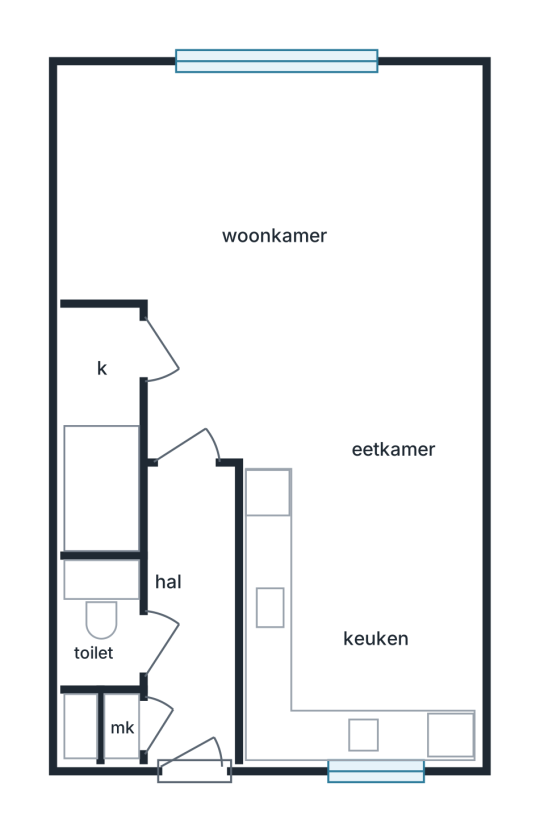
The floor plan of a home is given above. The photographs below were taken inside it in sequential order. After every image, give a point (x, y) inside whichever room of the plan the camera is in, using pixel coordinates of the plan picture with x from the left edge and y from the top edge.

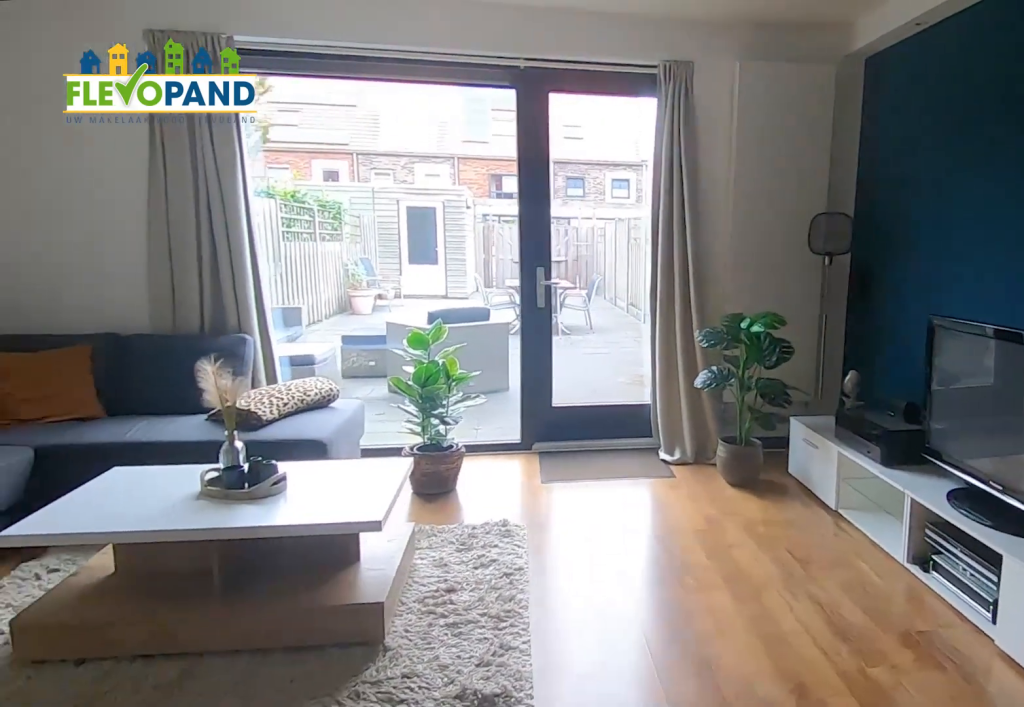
(248, 221)
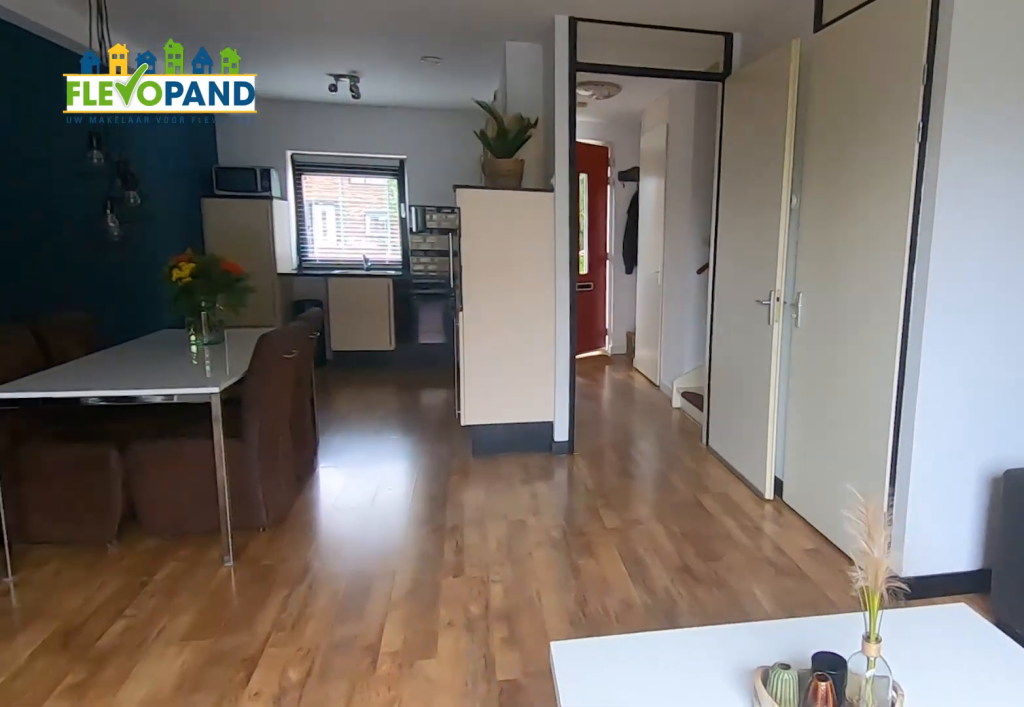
(248, 221)
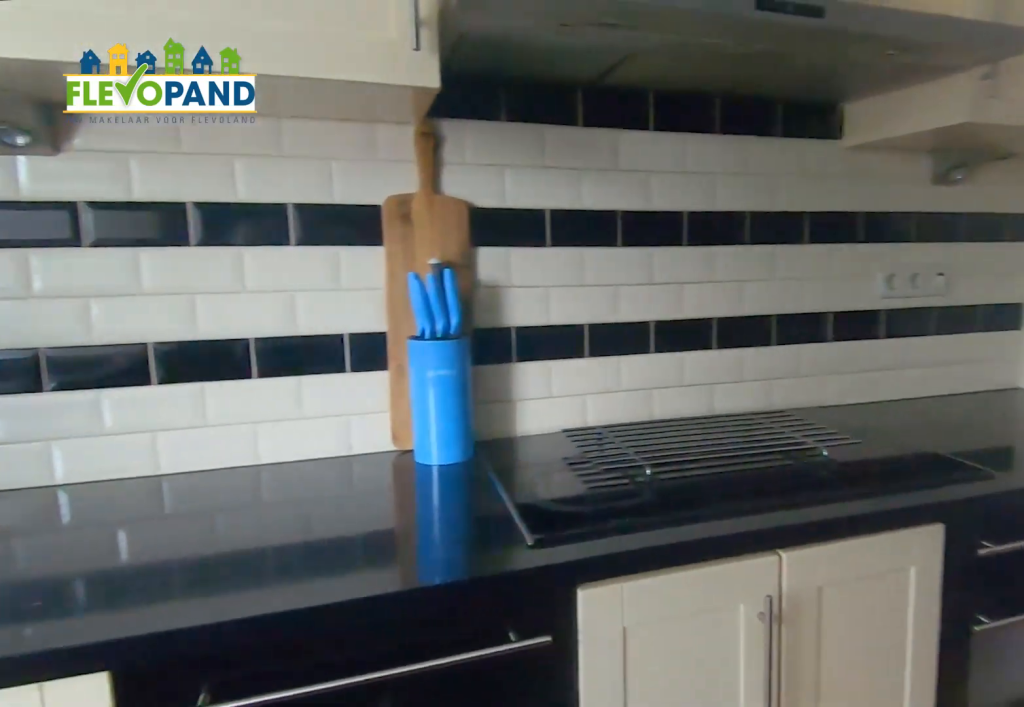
(360, 608)
